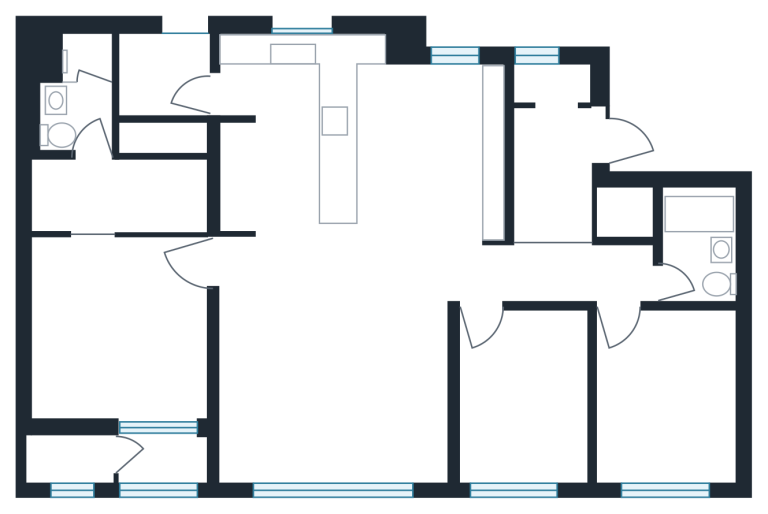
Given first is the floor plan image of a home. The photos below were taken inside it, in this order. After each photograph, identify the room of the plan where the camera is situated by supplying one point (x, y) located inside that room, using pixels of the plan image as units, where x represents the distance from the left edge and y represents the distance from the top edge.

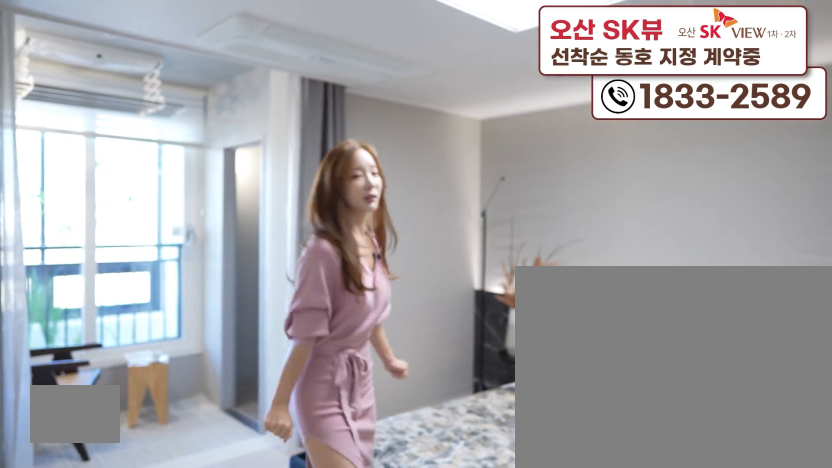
(121, 382)
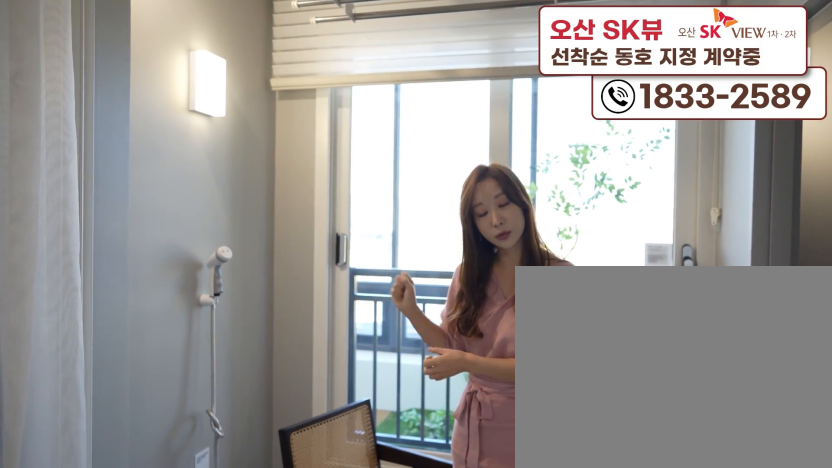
(160, 477)
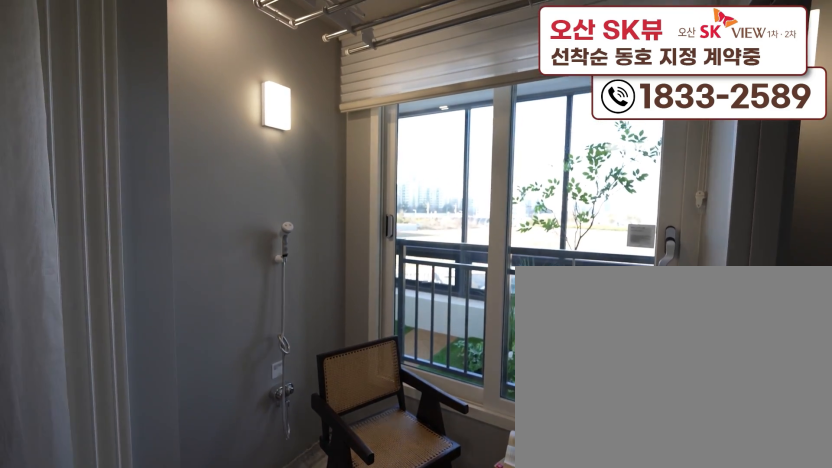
(160, 477)
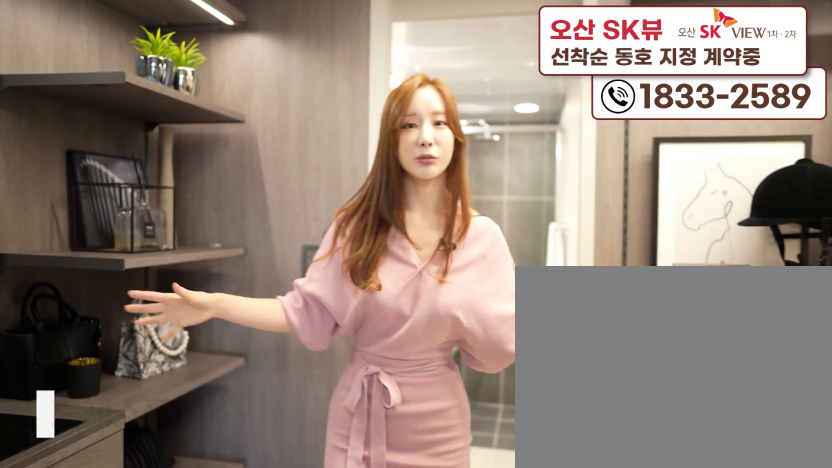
(87, 222)
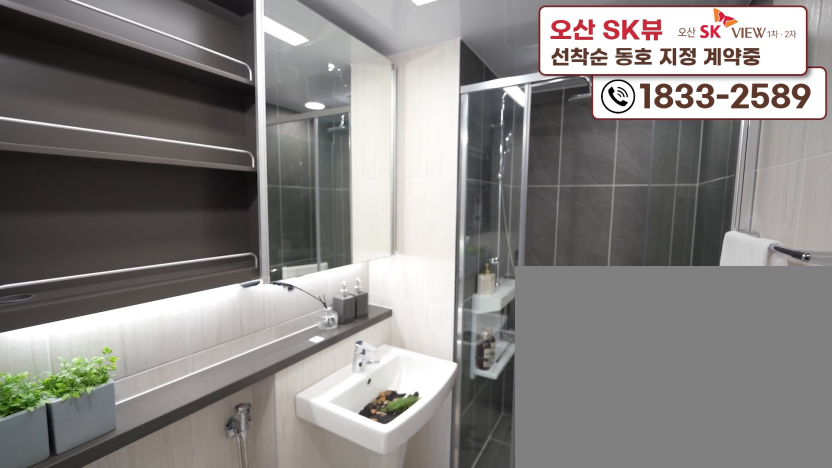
(84, 125)
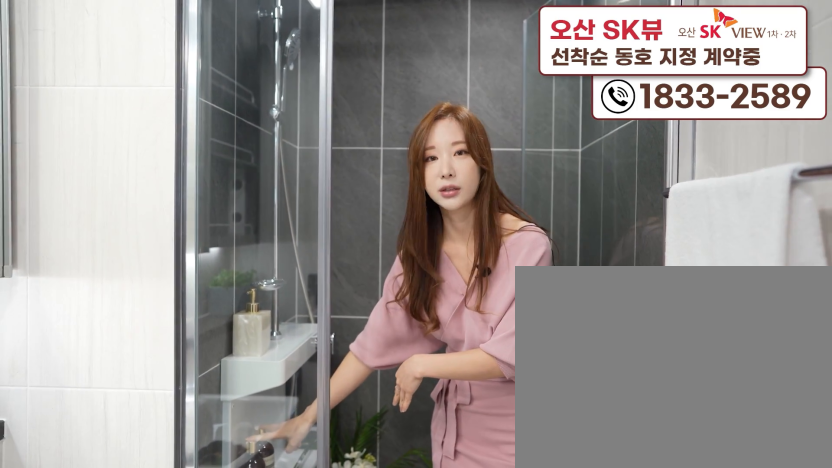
(84, 125)
